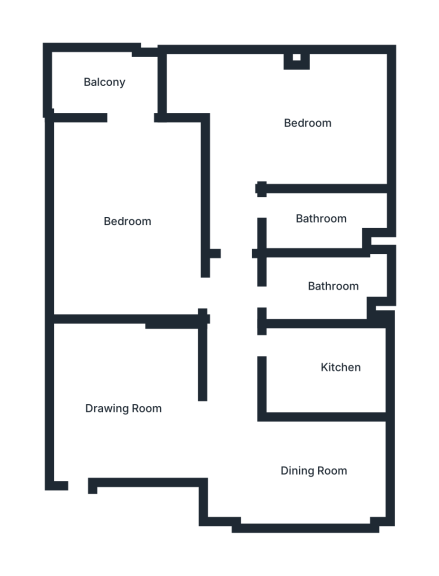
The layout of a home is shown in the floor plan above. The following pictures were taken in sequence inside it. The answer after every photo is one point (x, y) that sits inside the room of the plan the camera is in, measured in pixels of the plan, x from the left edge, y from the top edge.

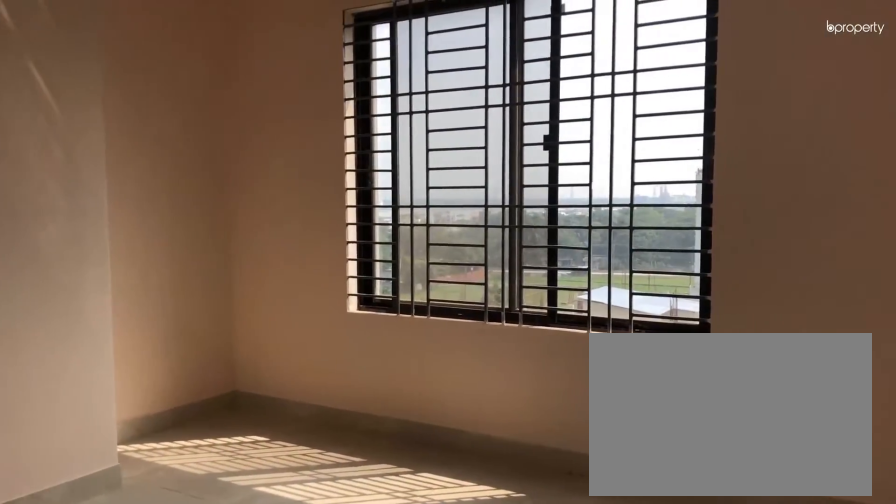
(297, 124)
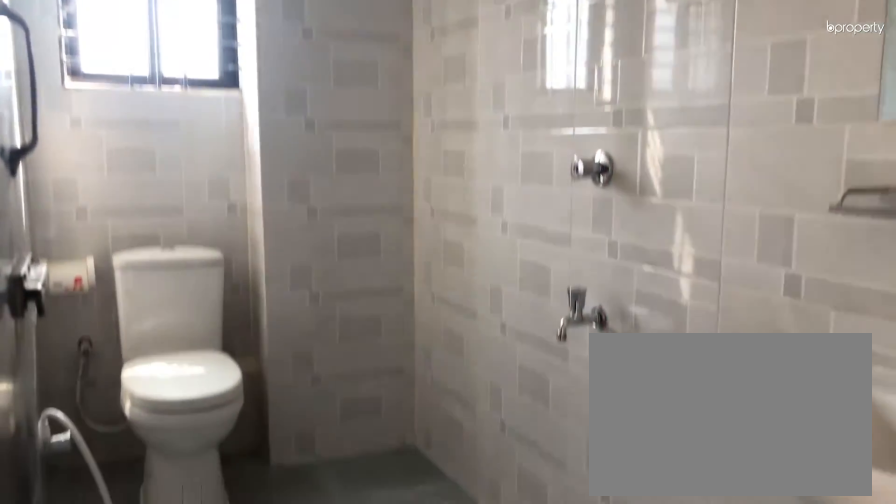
(314, 212)
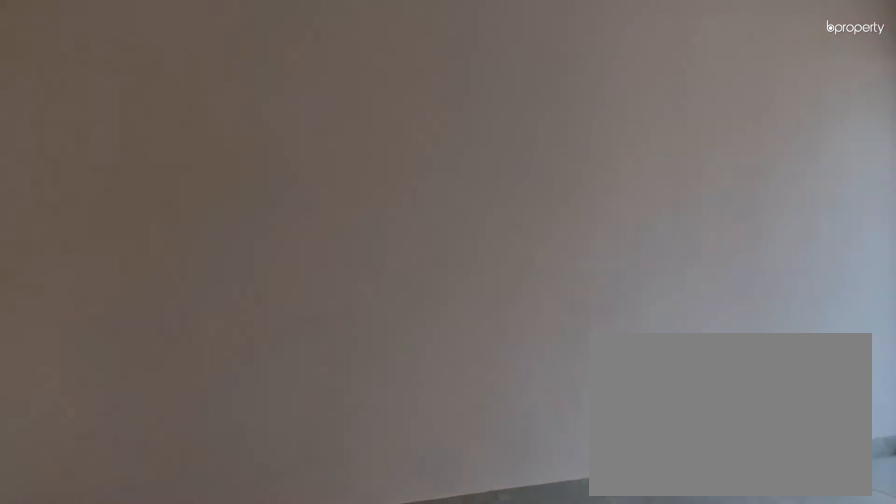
(128, 203)
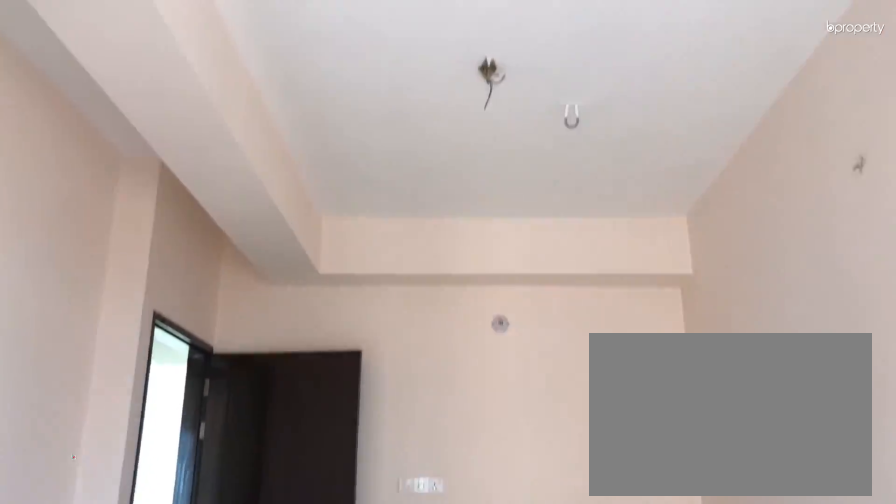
(128, 196)
